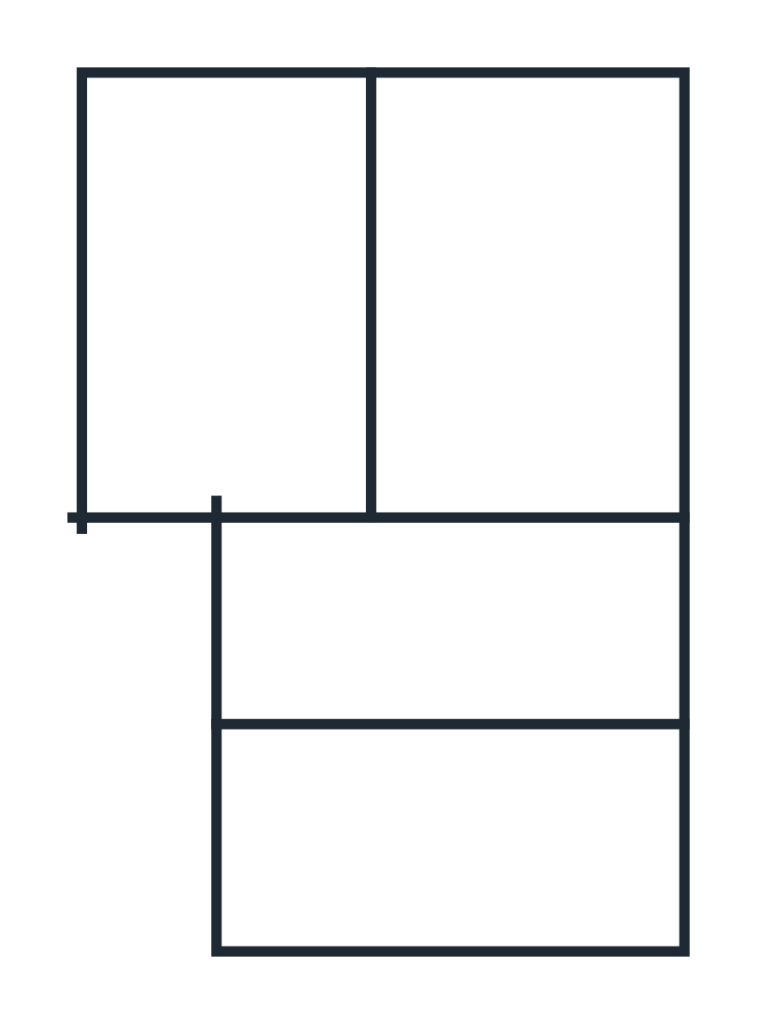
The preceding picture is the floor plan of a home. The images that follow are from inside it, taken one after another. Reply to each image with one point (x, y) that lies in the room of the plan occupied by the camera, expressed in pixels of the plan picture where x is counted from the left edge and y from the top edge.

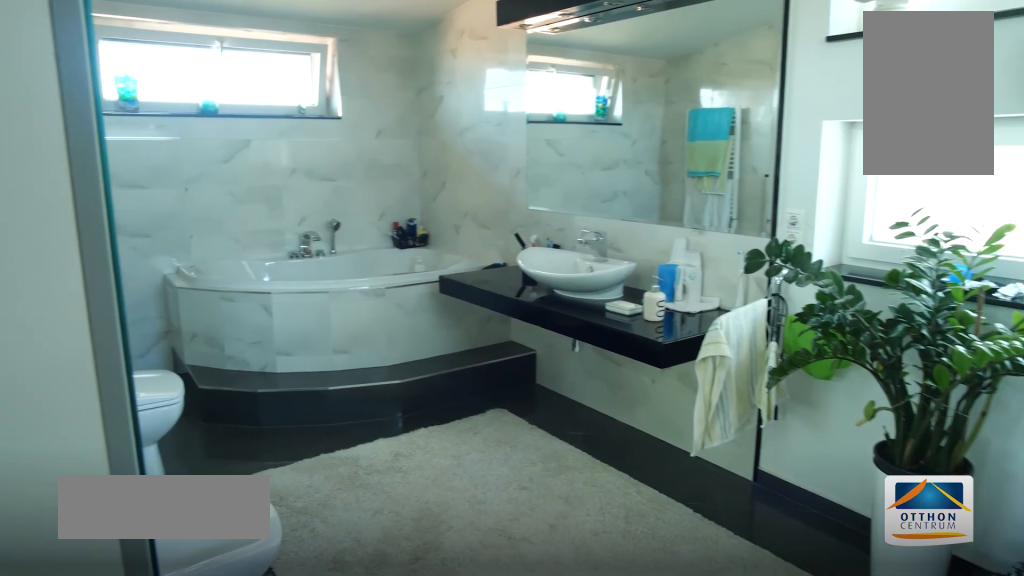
(451, 849)
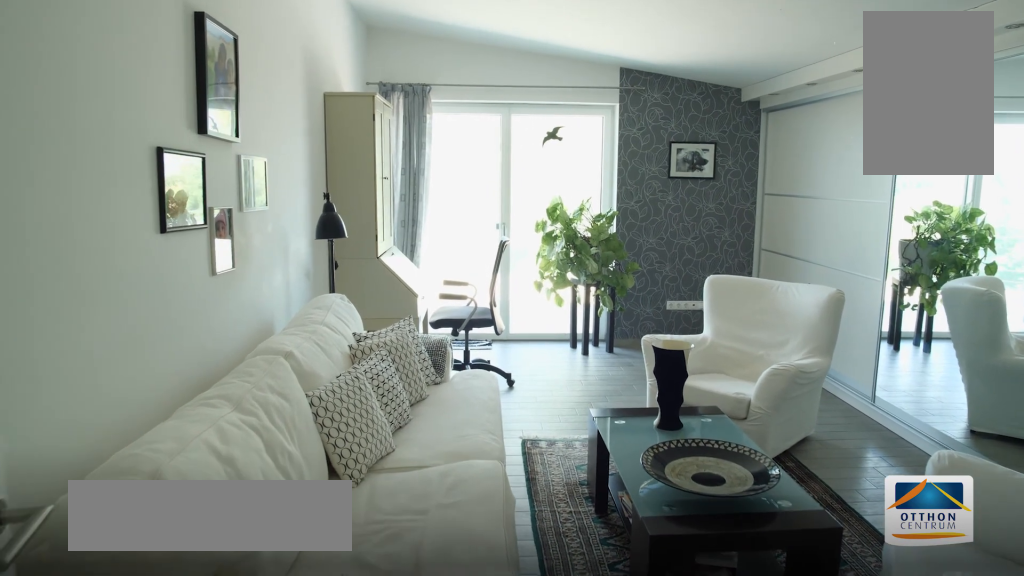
(525, 296)
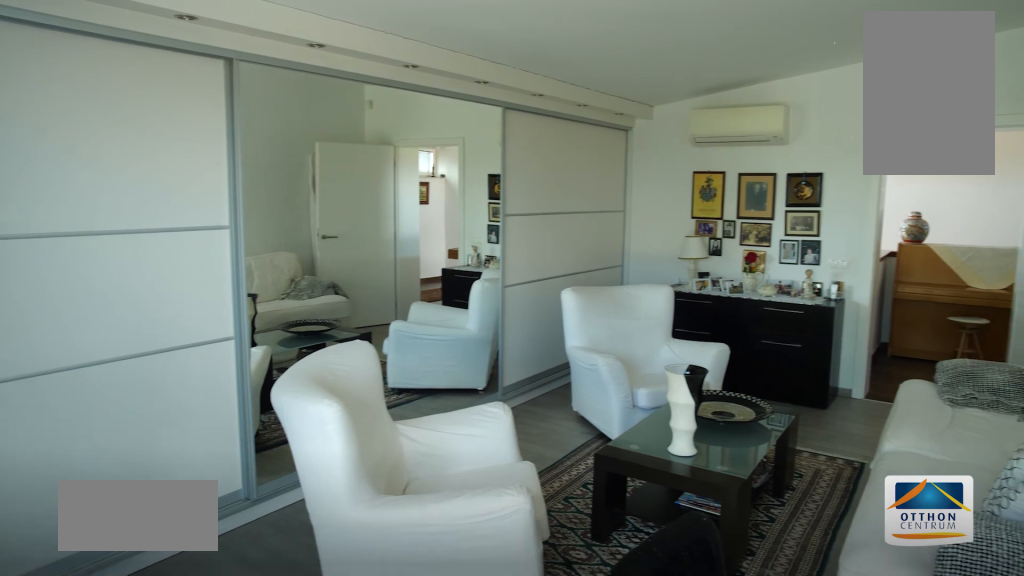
(525, 296)
